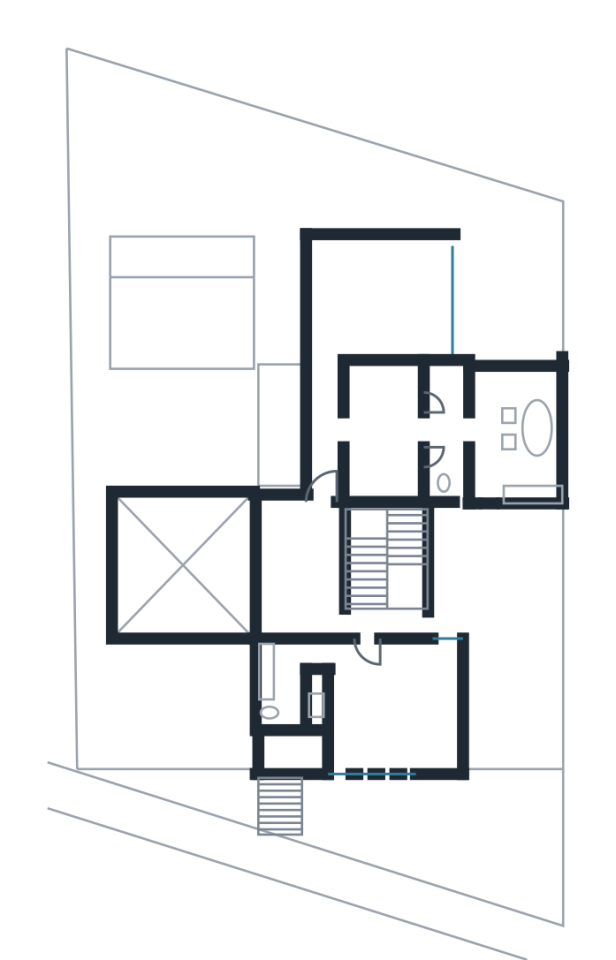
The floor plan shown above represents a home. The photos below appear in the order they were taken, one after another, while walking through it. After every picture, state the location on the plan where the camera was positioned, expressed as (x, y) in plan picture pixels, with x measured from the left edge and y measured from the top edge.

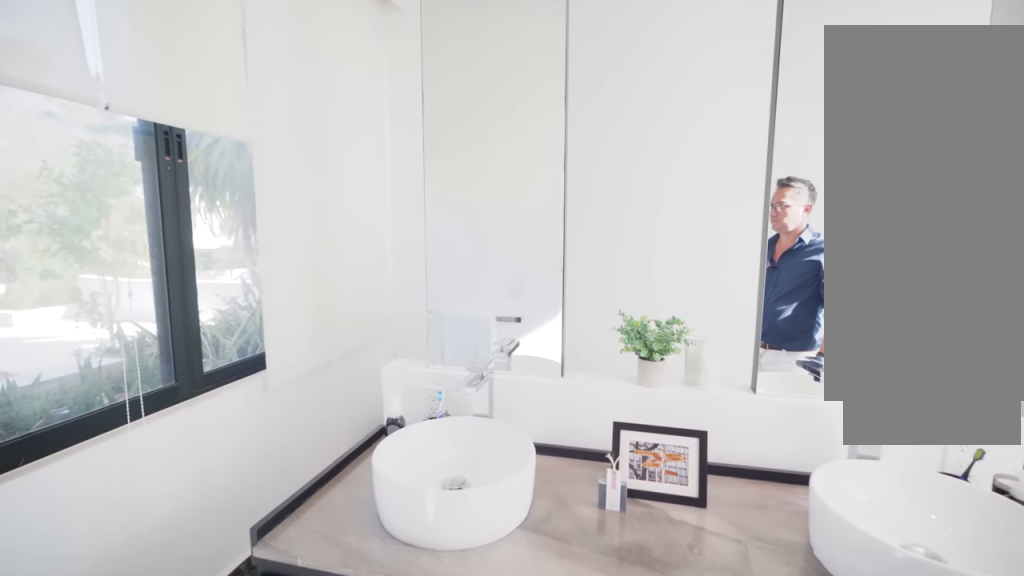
(474, 430)
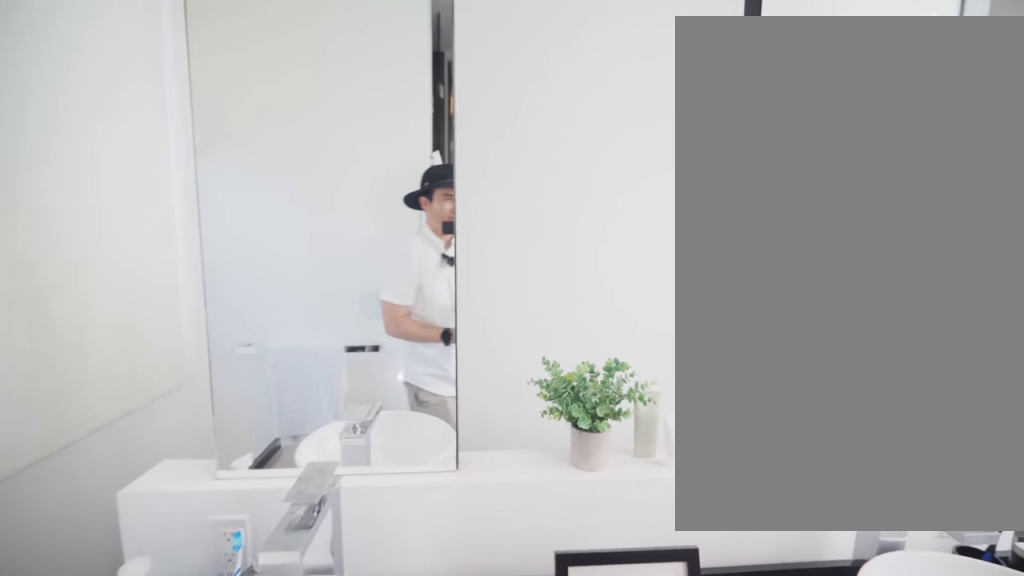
(474, 430)
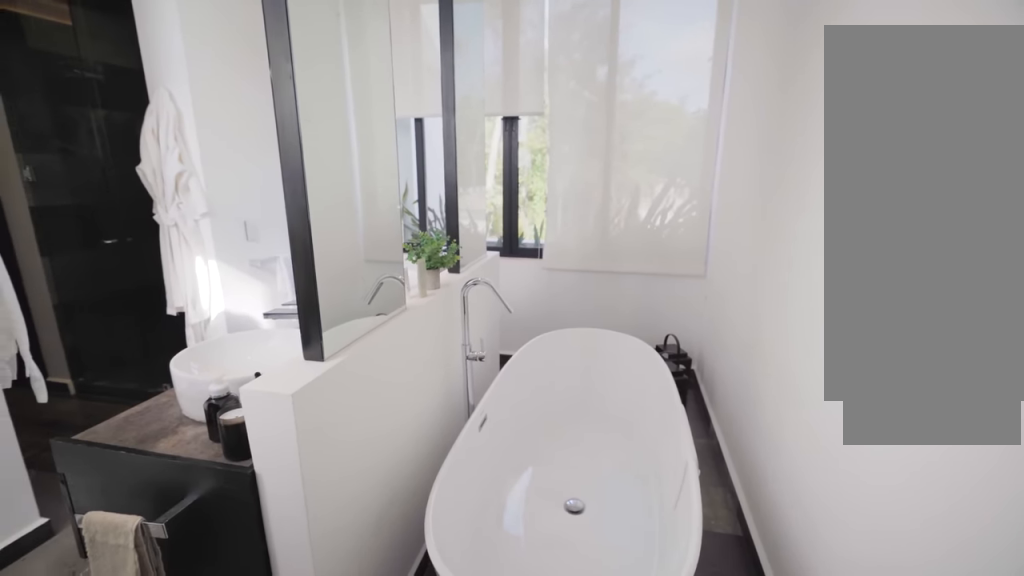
(533, 460)
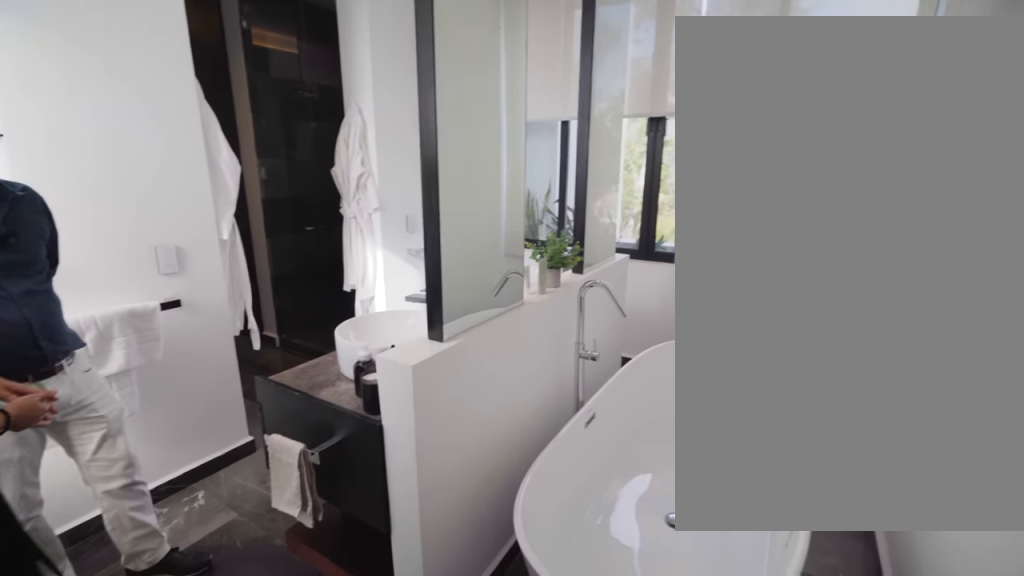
(531, 470)
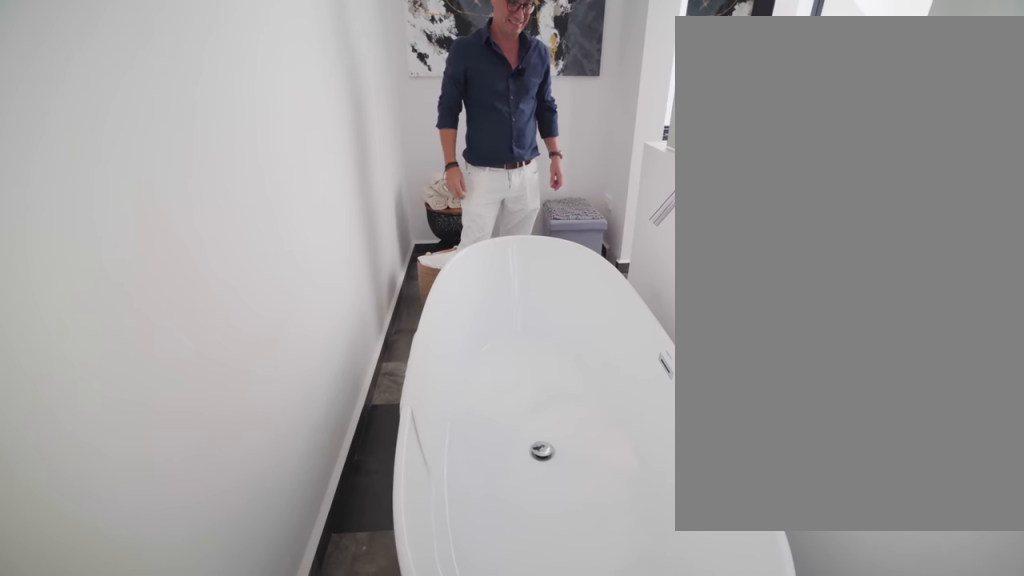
(530, 392)
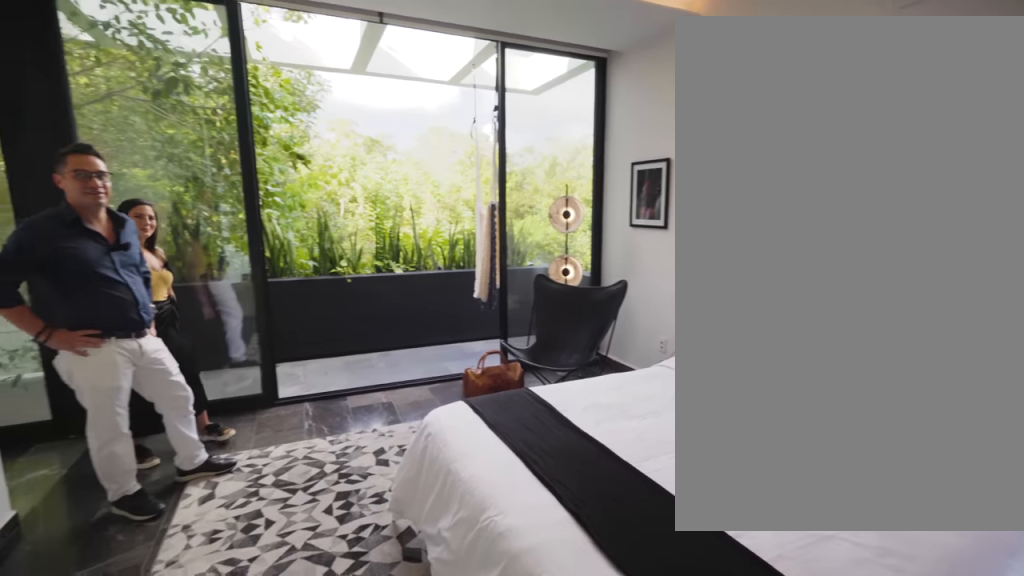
(424, 321)
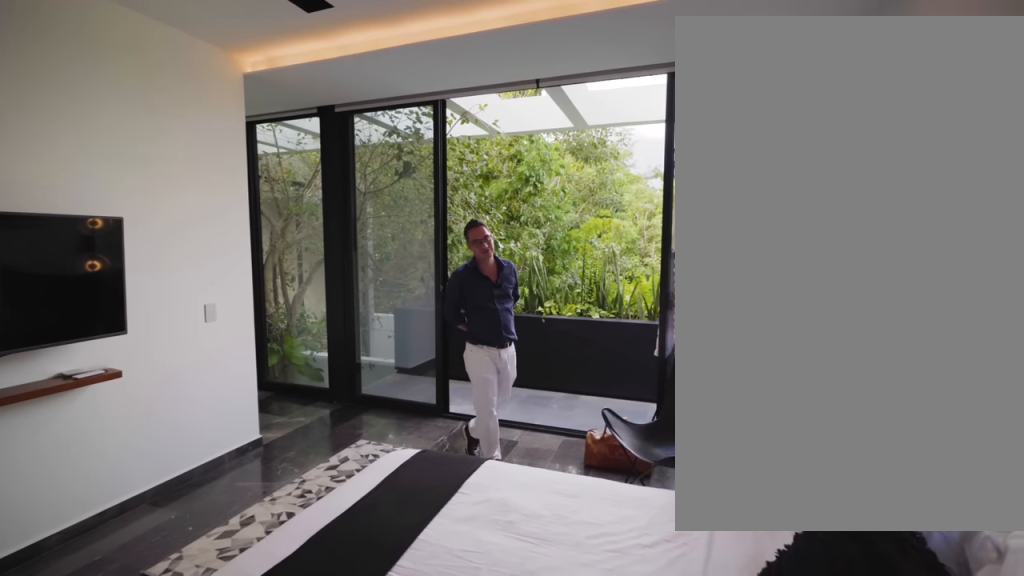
(439, 286)
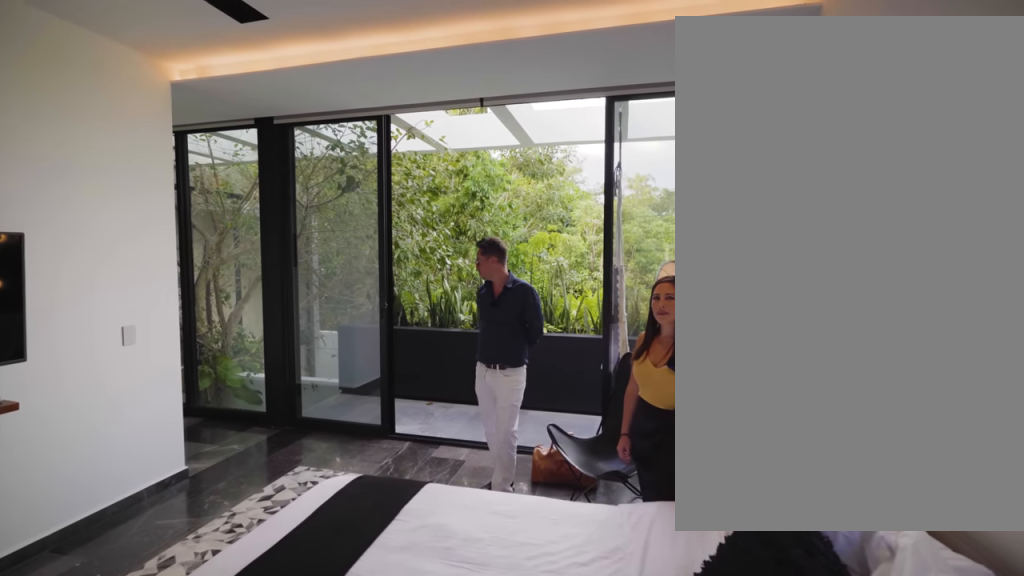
(439, 289)
